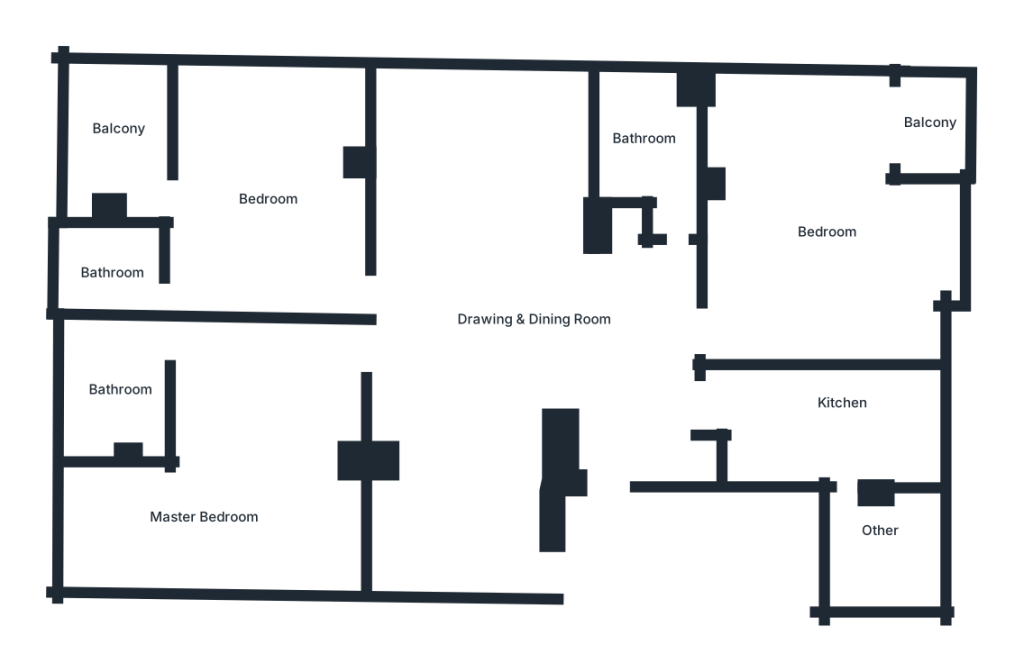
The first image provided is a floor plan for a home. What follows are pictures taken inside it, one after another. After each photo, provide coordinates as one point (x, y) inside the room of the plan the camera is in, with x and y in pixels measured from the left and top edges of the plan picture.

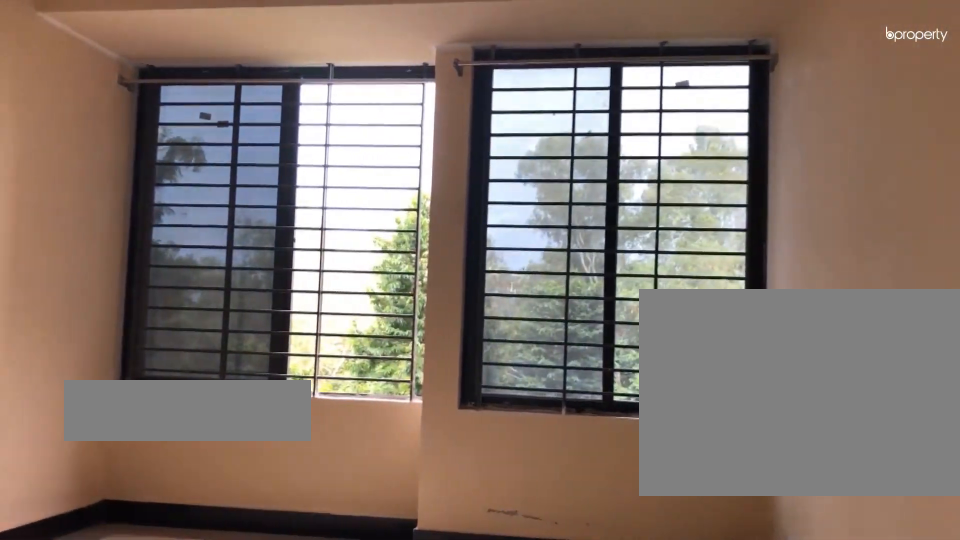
(812, 226)
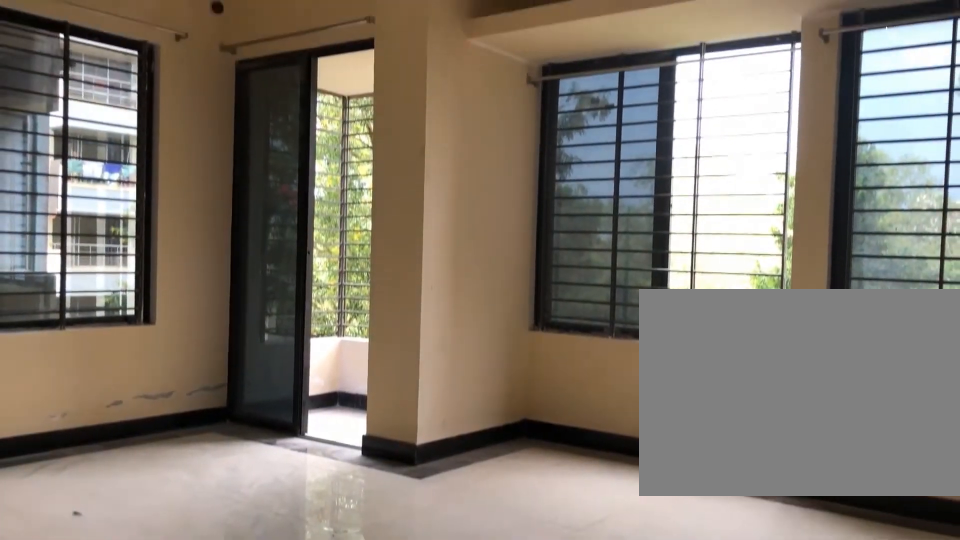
(813, 226)
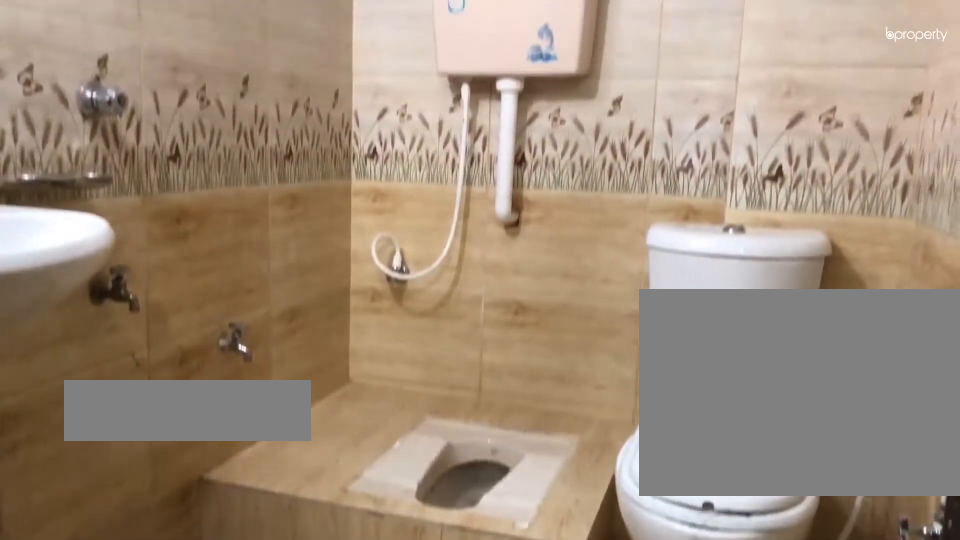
(658, 135)
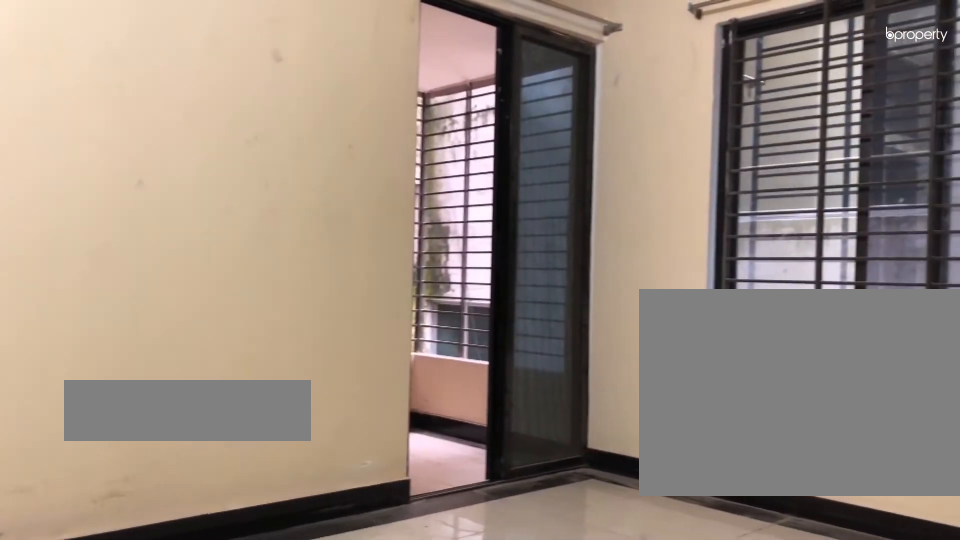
(281, 210)
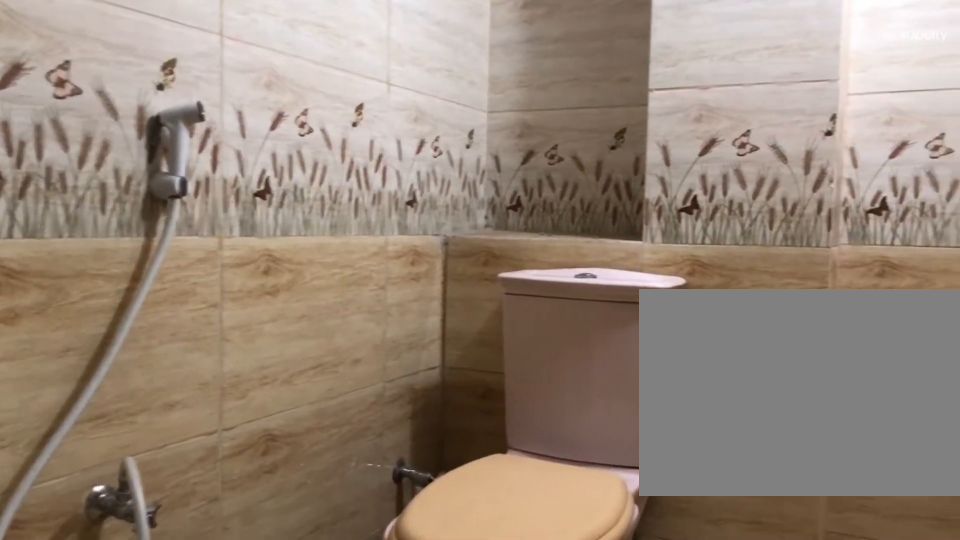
(111, 264)
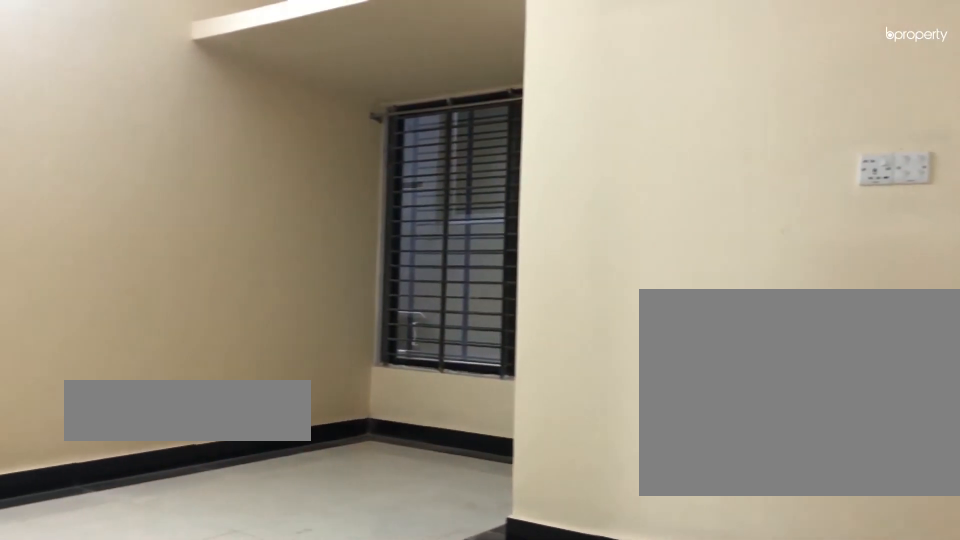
(240, 454)
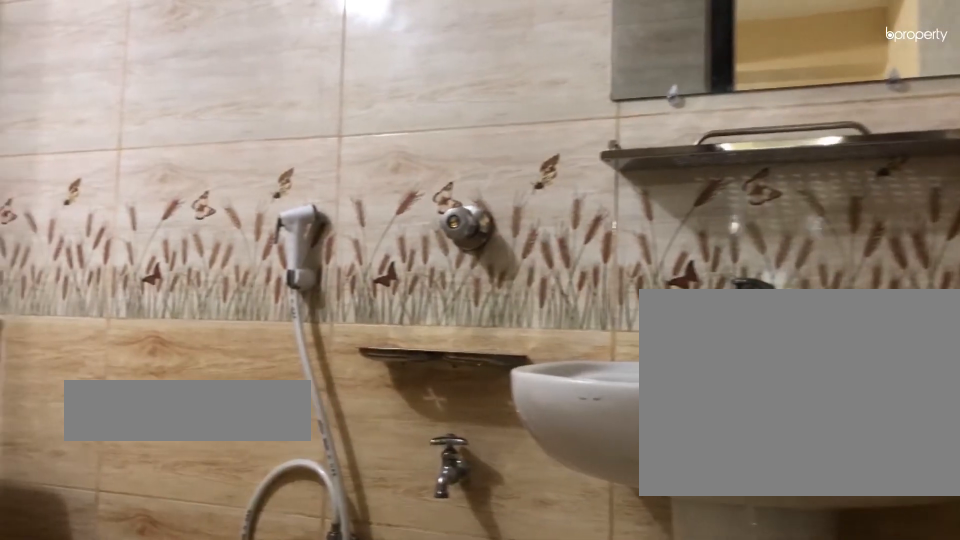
(135, 413)
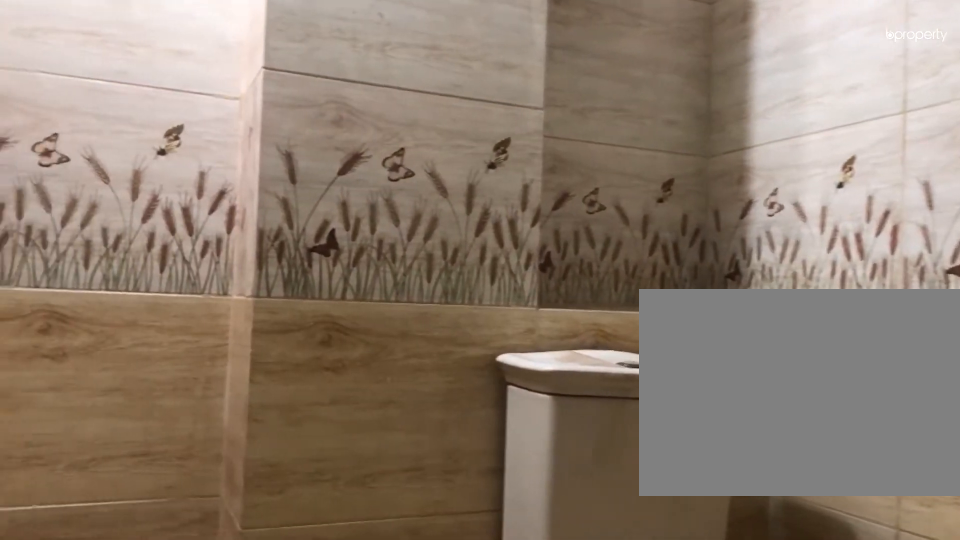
(135, 413)
